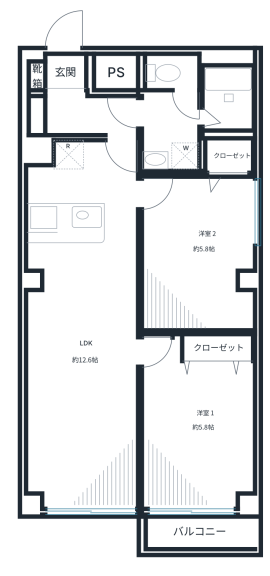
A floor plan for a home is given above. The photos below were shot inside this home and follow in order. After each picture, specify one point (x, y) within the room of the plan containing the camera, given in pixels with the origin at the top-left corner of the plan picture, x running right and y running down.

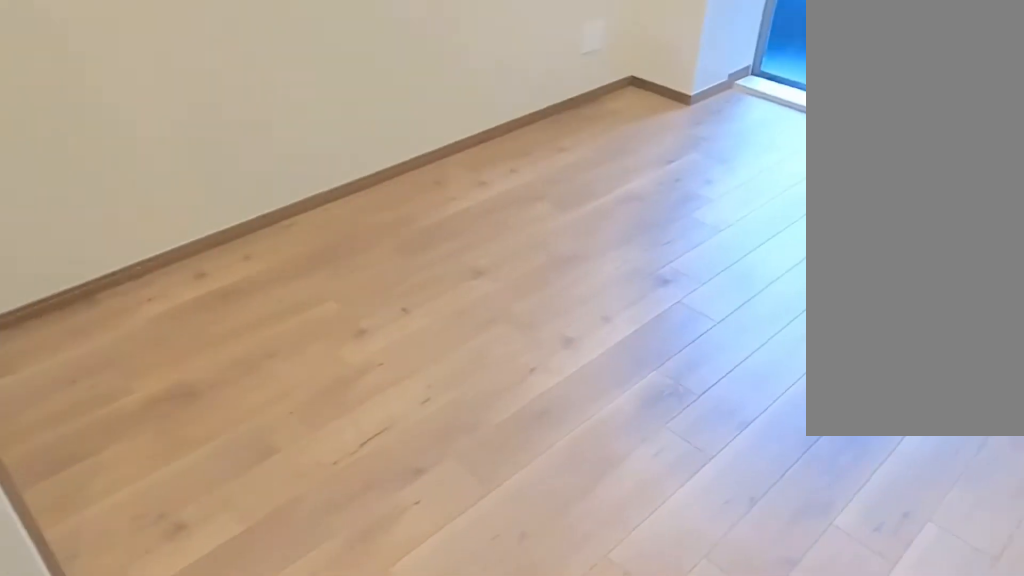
(215, 441)
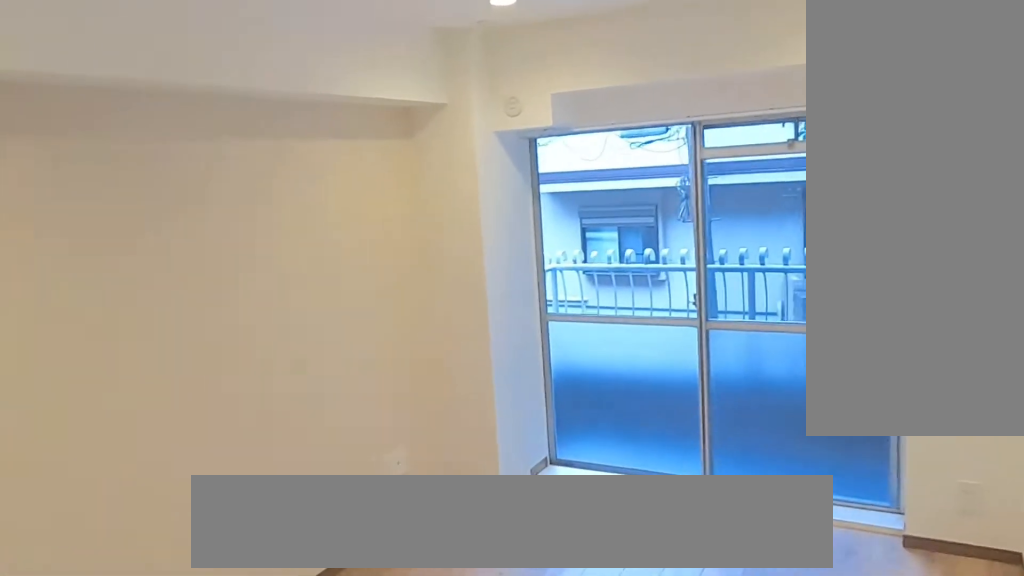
(209, 434)
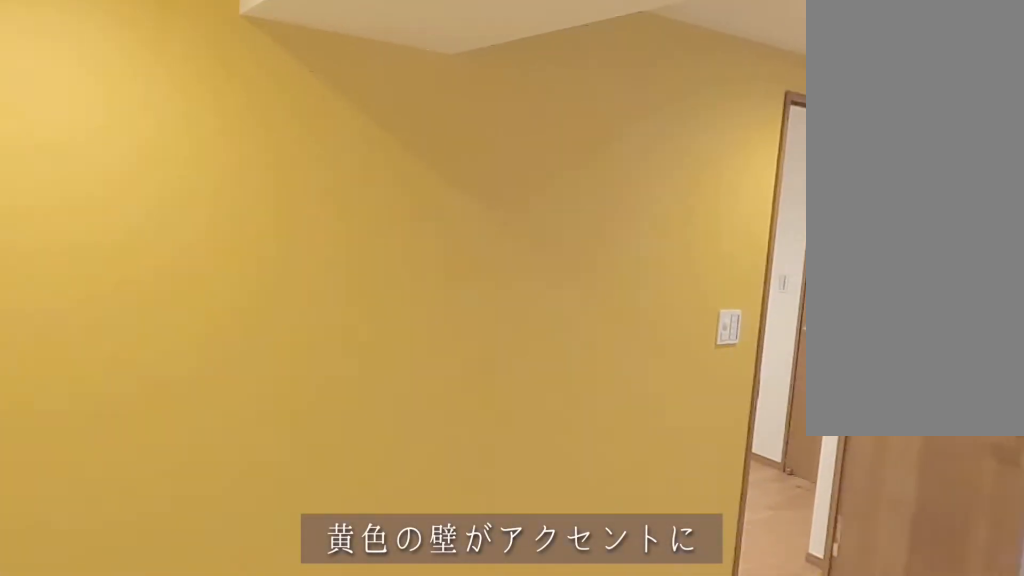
(209, 249)
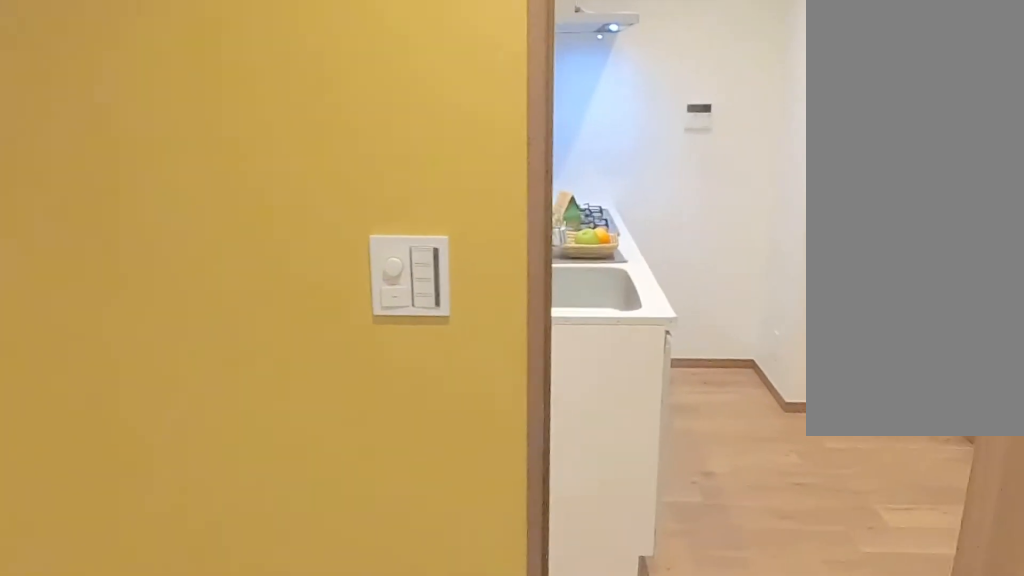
(208, 249)
